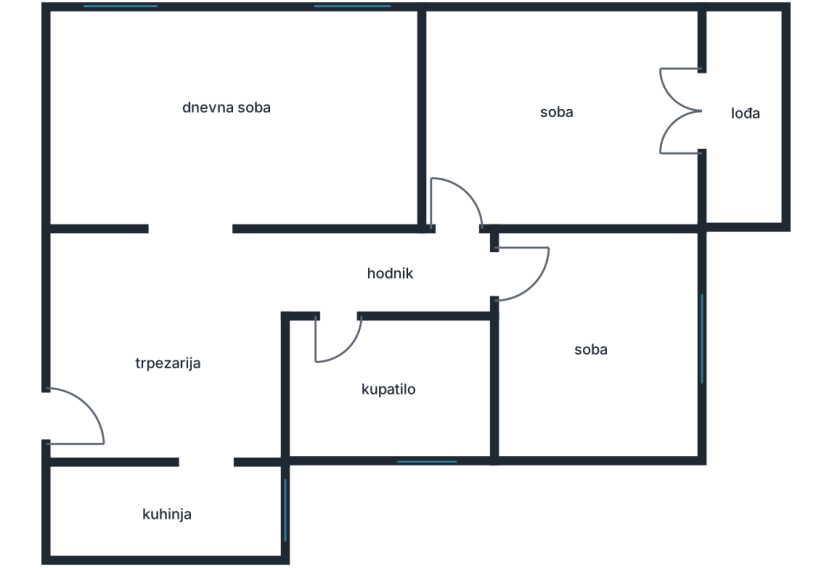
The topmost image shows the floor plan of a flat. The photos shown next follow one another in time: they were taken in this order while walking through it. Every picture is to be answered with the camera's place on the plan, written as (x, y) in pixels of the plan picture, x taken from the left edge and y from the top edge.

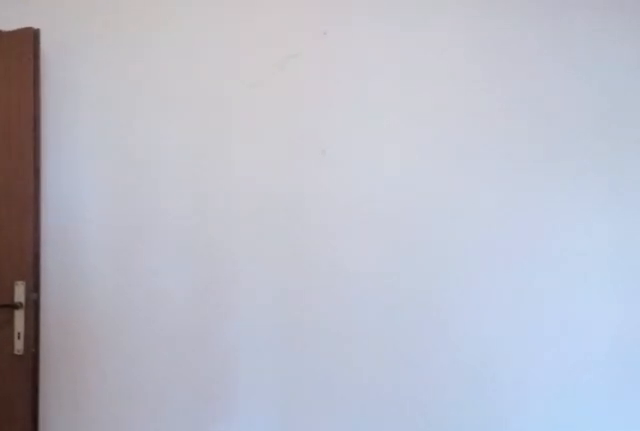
(567, 137)
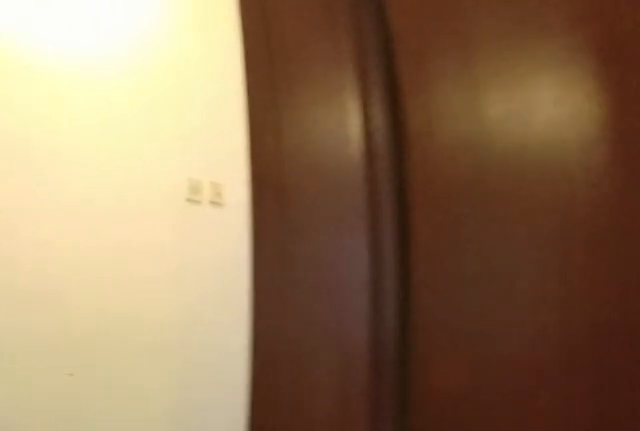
(477, 172)
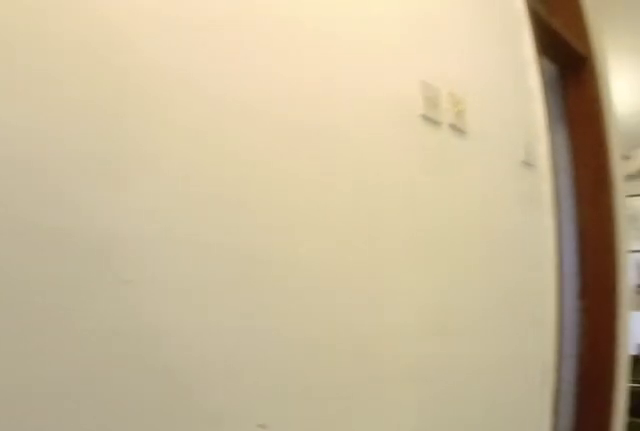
(472, 232)
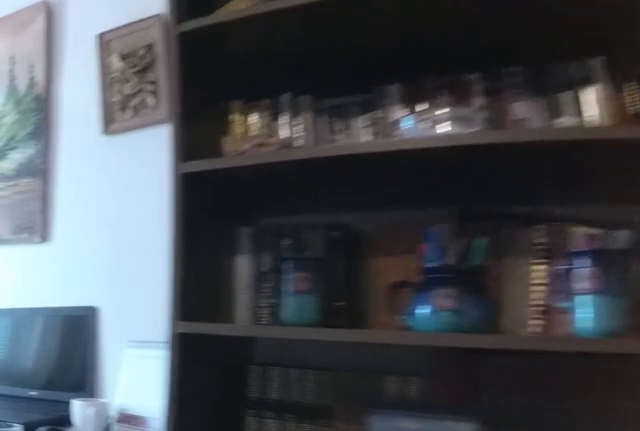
(332, 202)
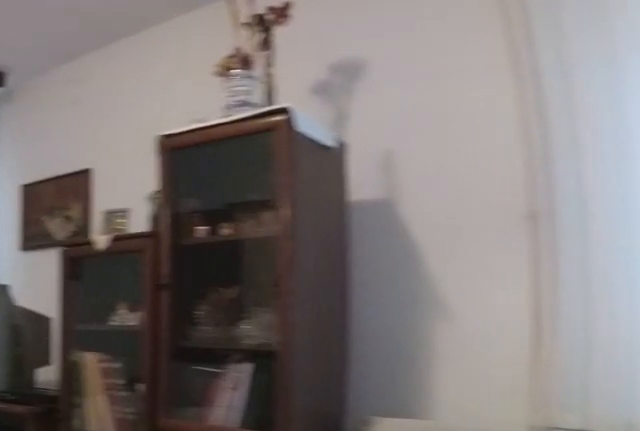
(350, 183)
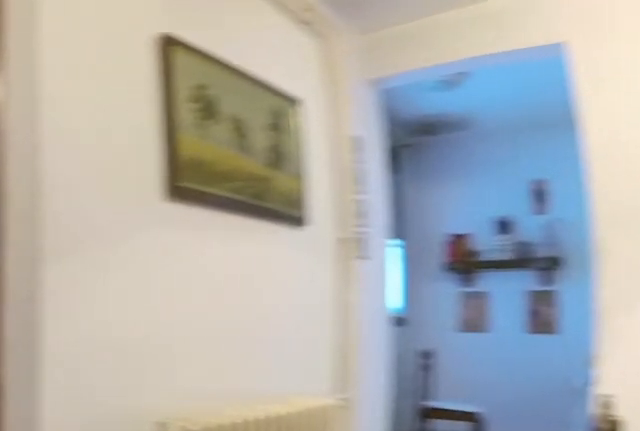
(187, 225)
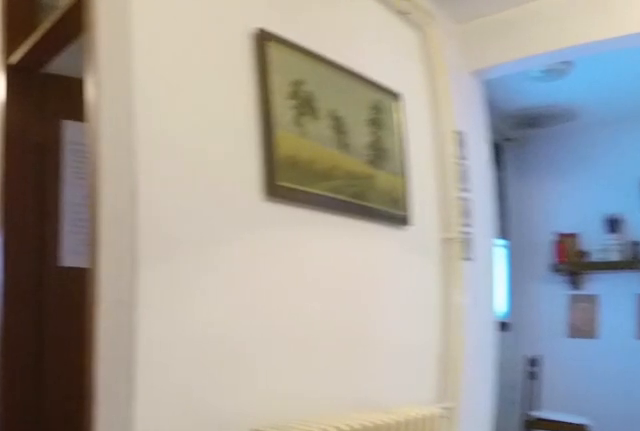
(186, 233)
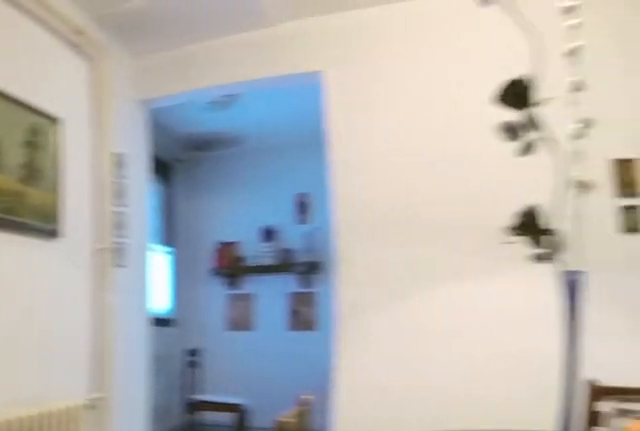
(197, 230)
